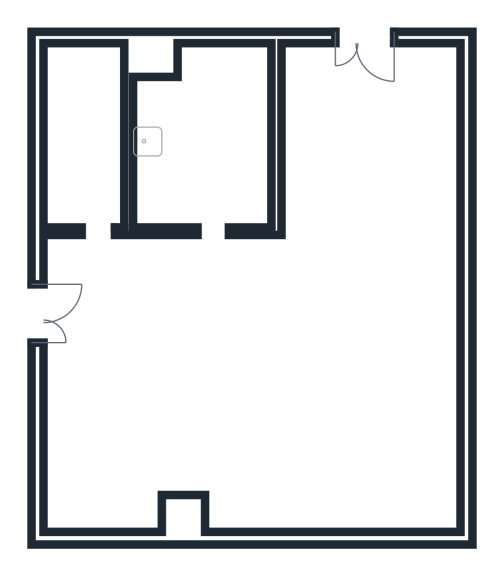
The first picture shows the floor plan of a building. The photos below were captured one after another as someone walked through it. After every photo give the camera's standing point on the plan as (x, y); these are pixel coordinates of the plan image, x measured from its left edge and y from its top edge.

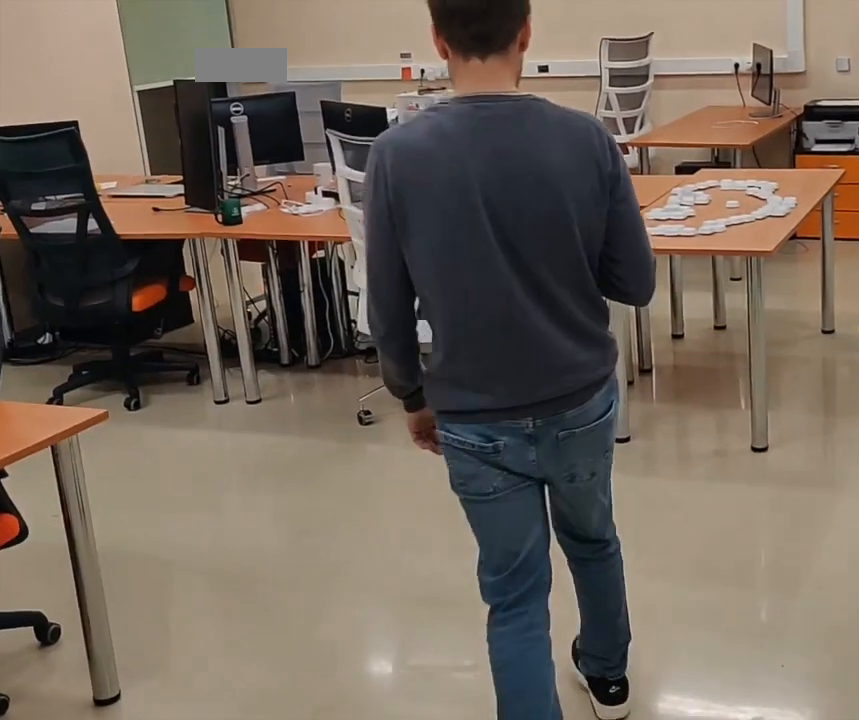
(289, 327)
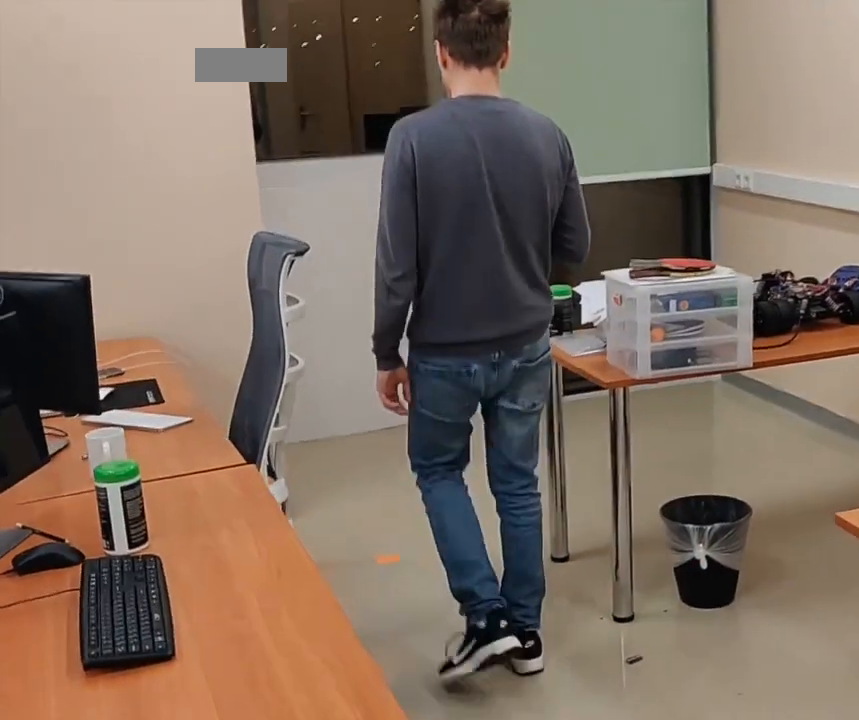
(133, 464)
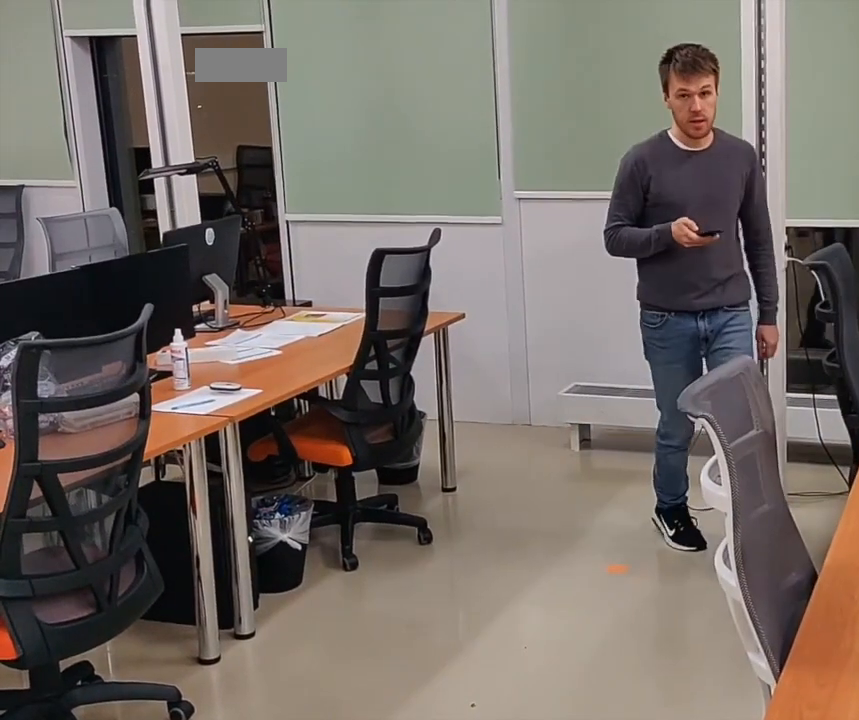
(235, 437)
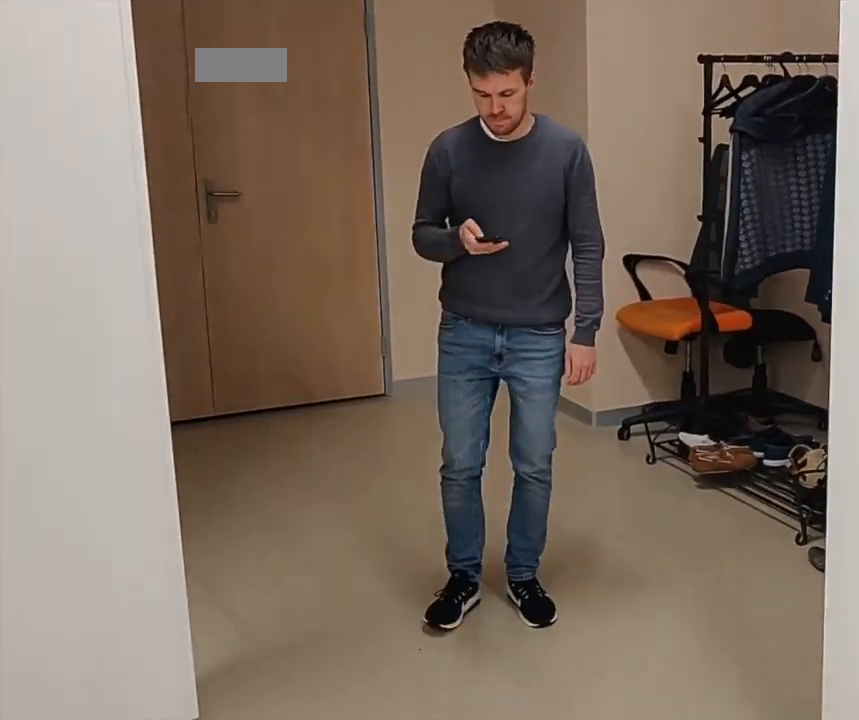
(390, 135)
